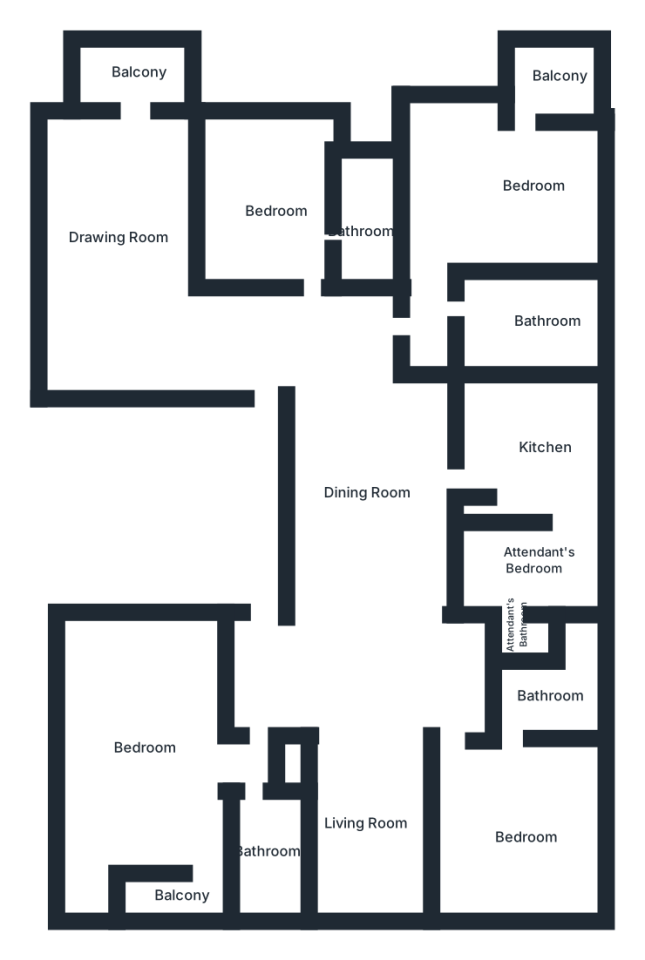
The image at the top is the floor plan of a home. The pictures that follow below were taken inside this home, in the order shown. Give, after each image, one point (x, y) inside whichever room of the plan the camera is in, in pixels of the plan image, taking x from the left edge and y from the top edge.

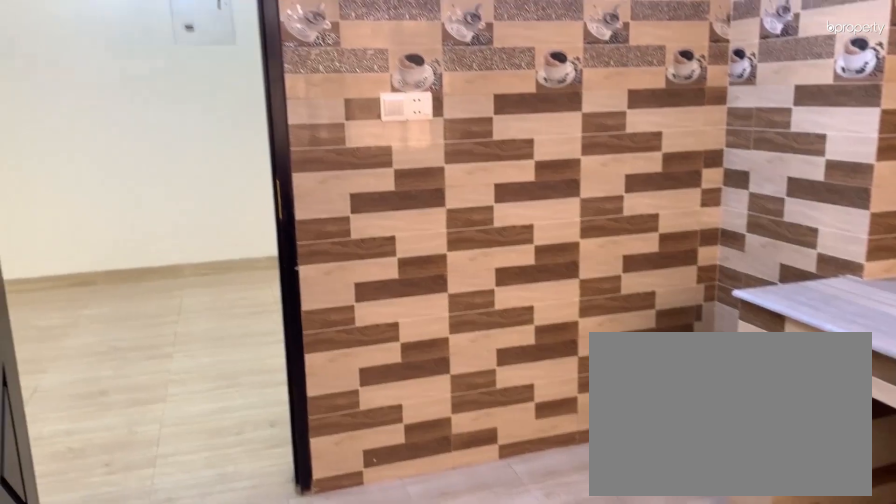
(503, 472)
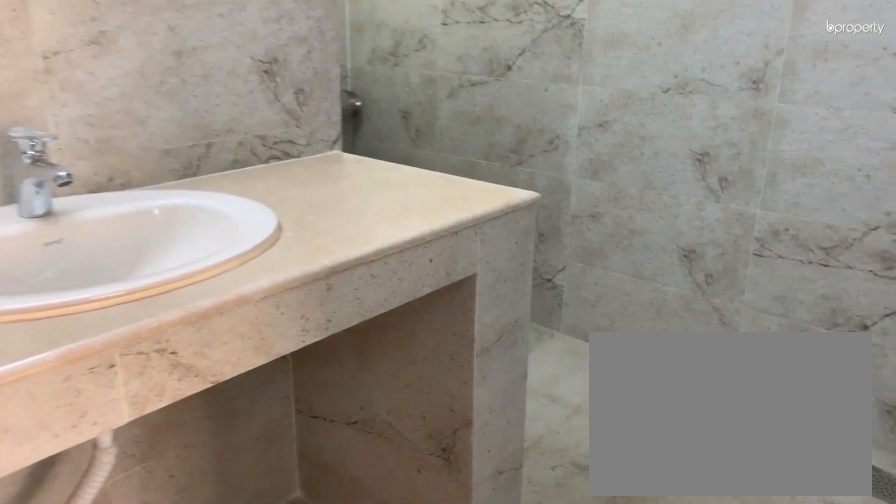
(548, 696)
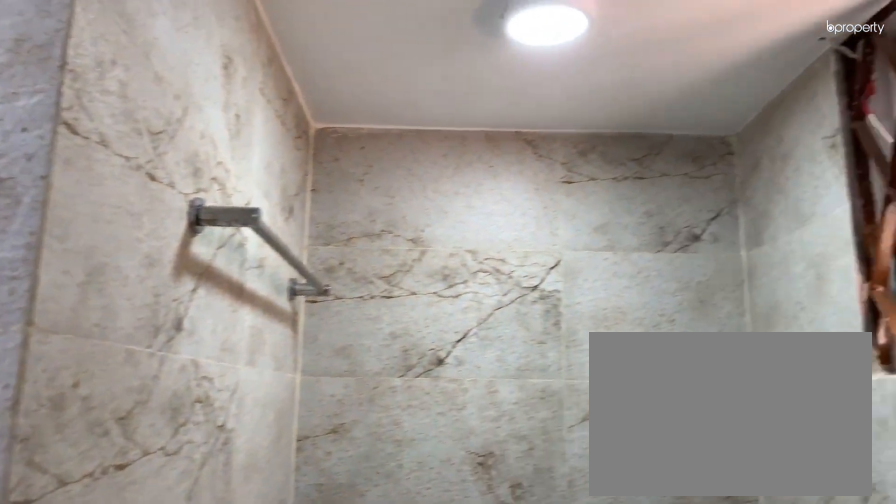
(548, 696)
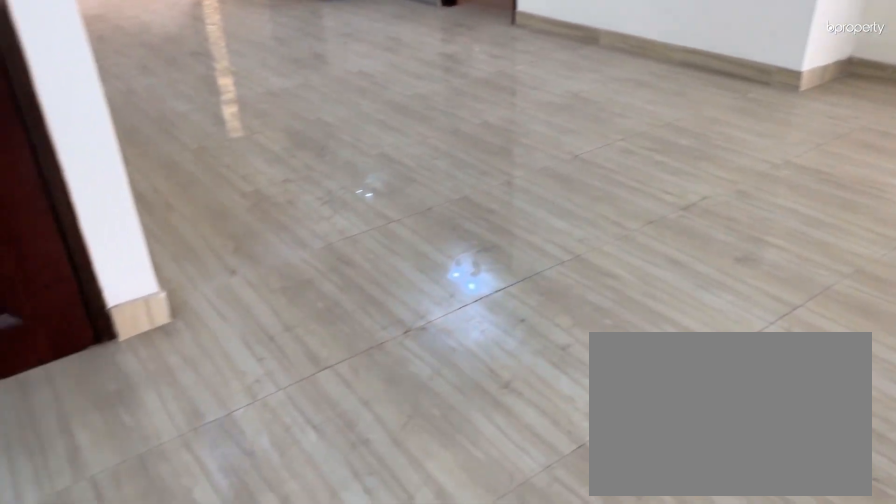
(359, 831)
